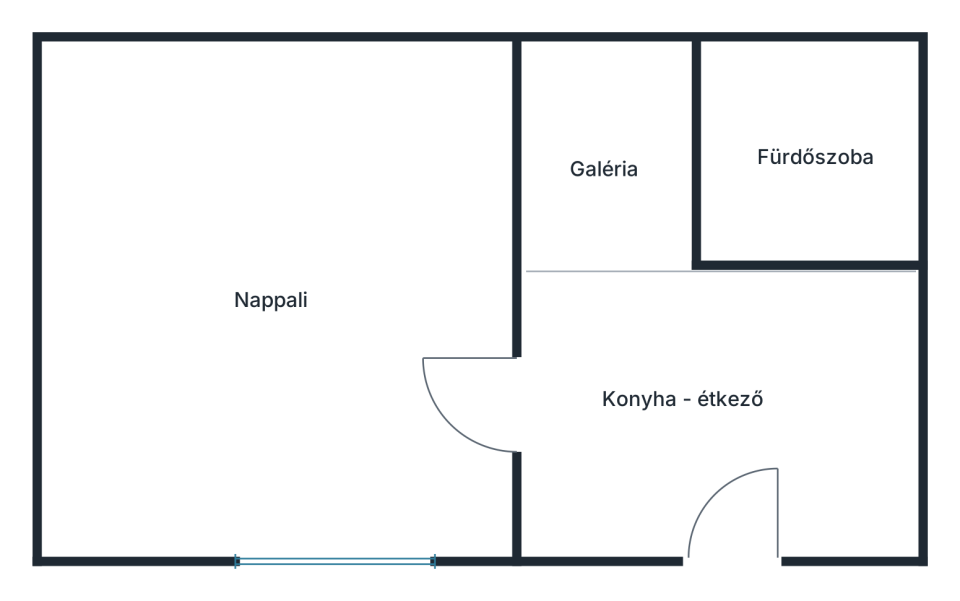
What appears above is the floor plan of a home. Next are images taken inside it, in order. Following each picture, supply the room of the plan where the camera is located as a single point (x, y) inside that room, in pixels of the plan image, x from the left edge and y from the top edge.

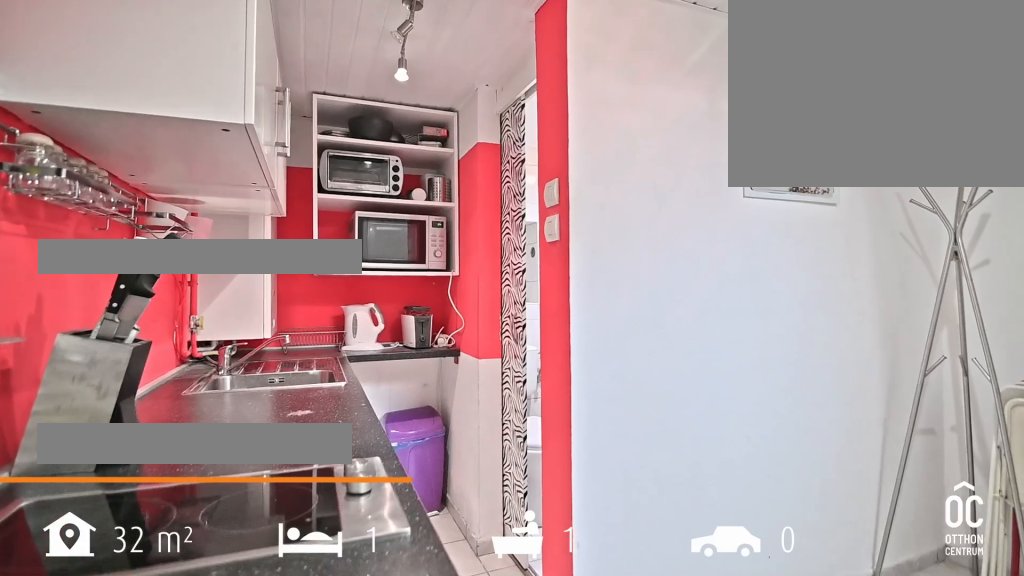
(712, 400)
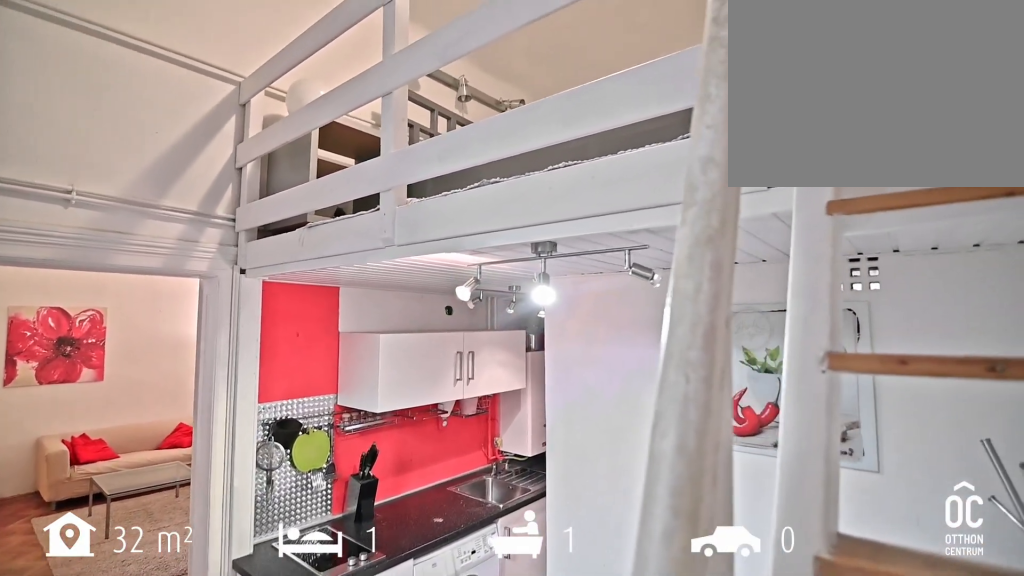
(711, 400)
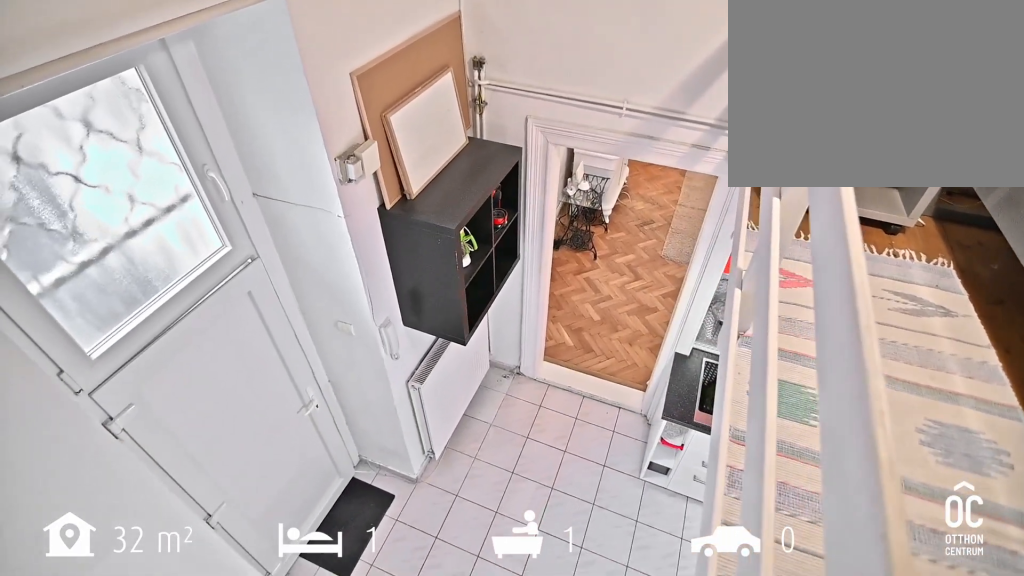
(607, 167)
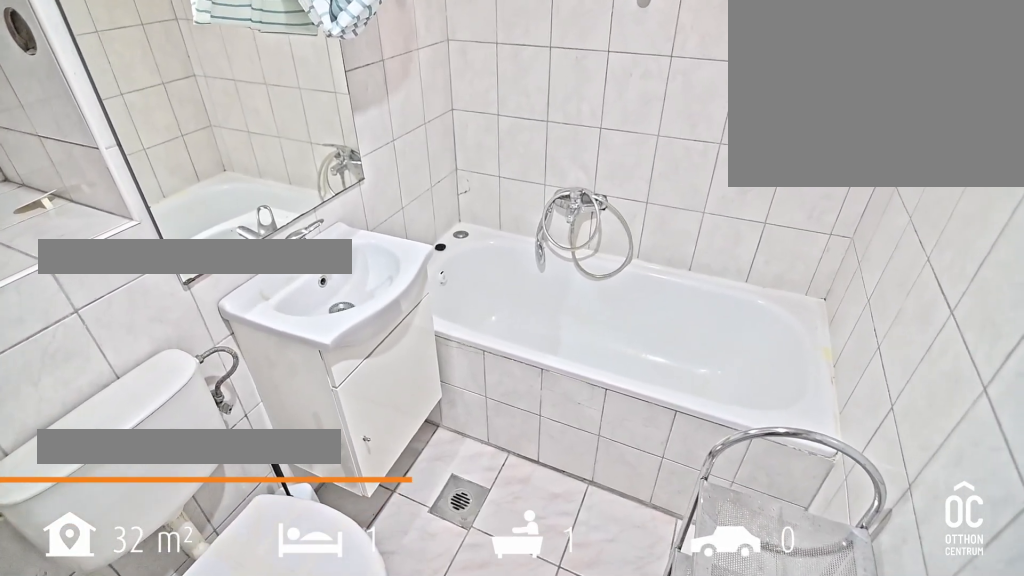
(809, 159)
